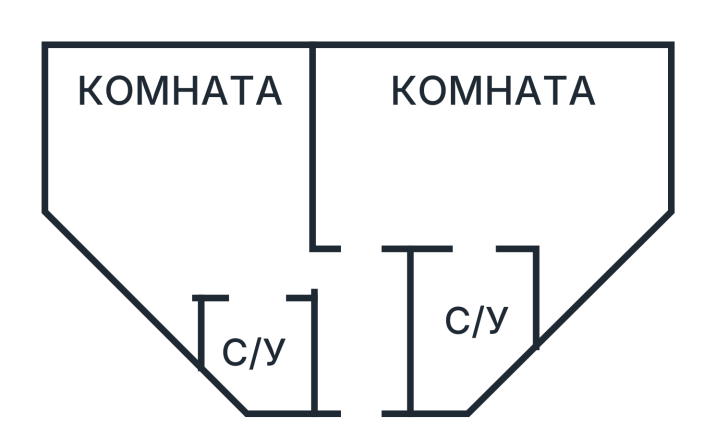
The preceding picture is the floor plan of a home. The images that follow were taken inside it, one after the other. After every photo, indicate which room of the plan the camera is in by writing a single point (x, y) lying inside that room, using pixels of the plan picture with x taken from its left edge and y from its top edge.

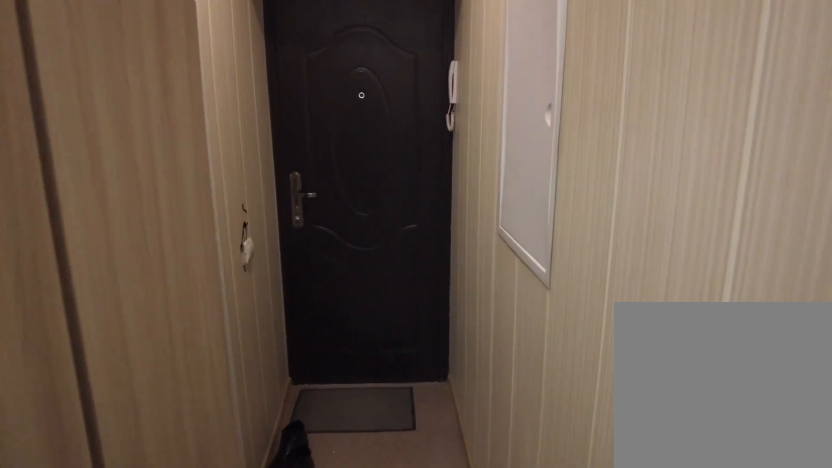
(369, 349)
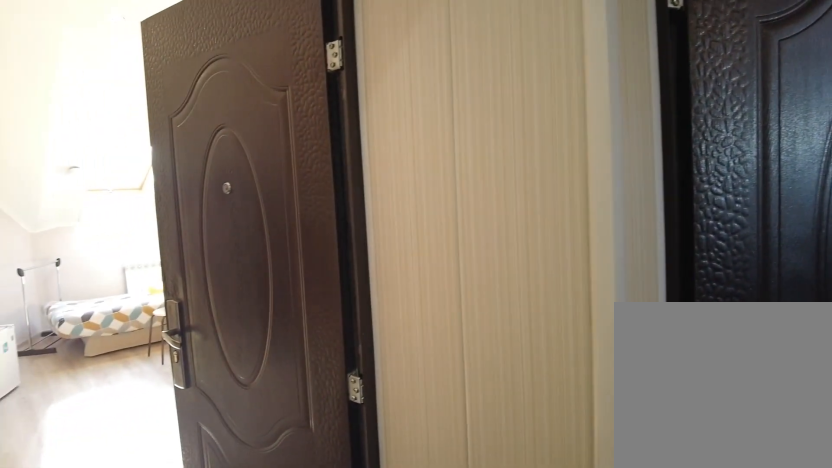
(369, 349)
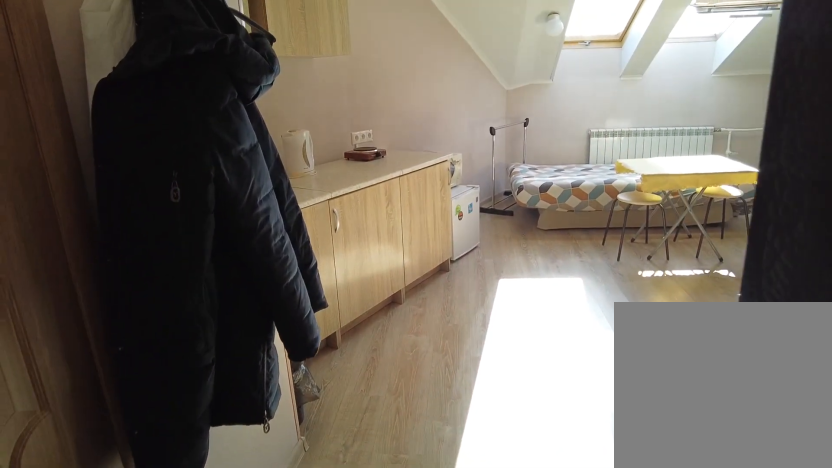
(338, 282)
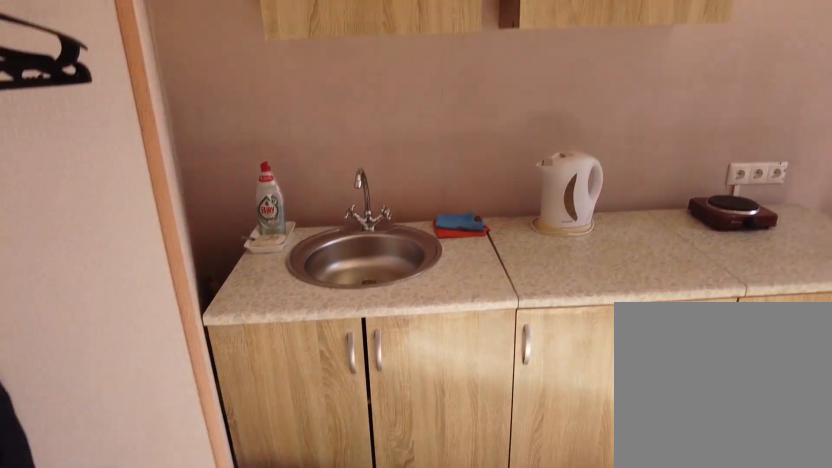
(230, 236)
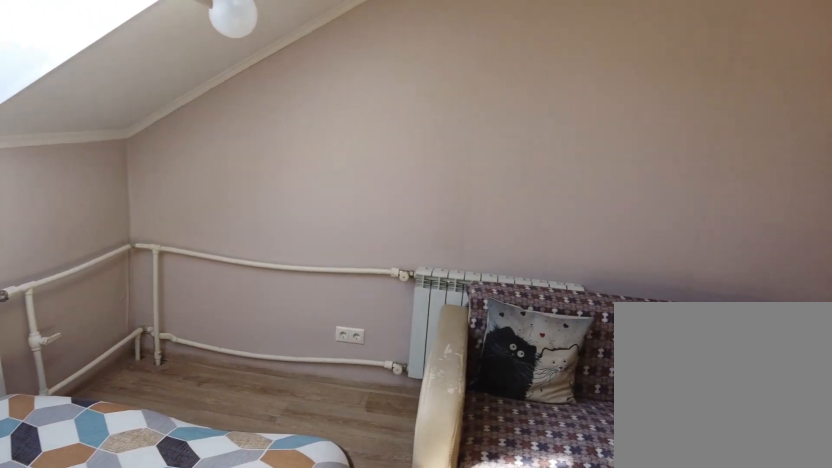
(230, 236)
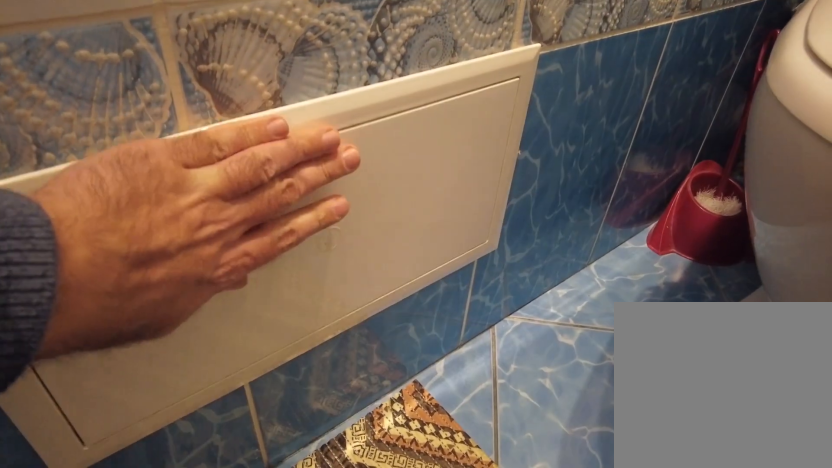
(271, 337)
